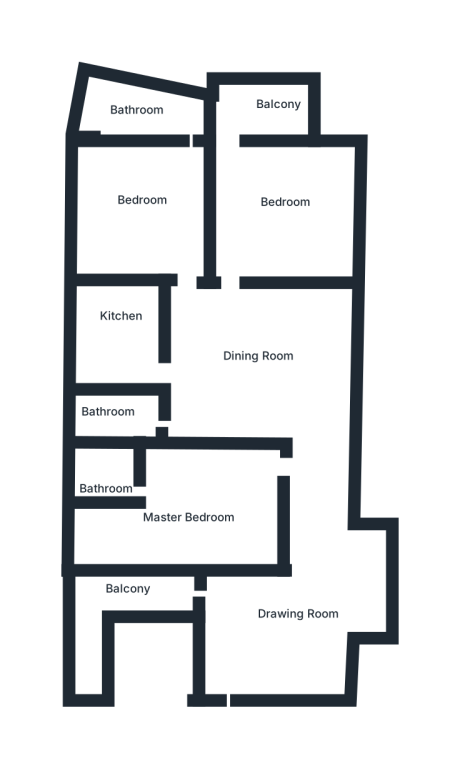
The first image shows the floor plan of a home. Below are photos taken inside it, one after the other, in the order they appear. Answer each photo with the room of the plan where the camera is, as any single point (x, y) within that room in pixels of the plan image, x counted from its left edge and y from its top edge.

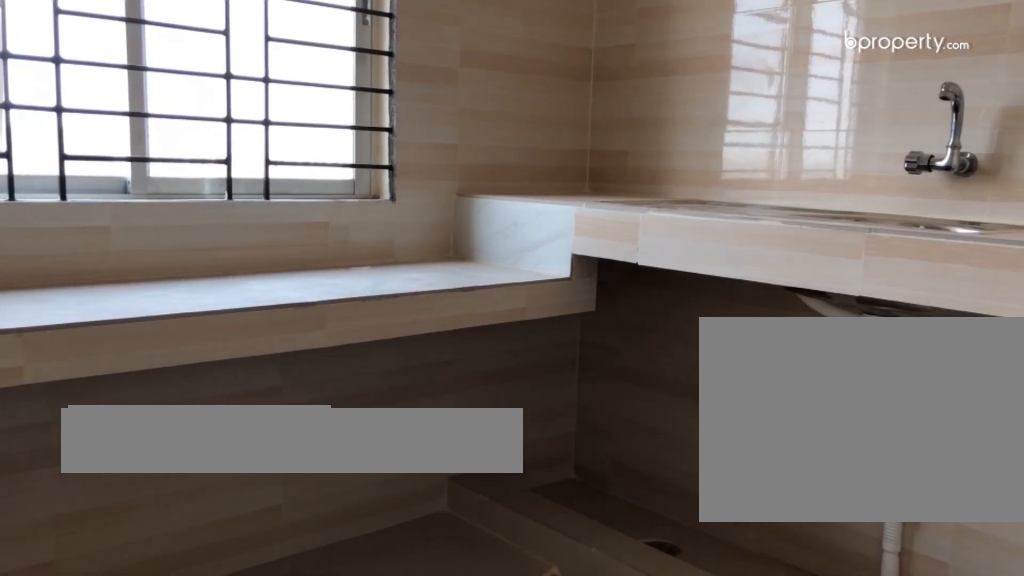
(126, 337)
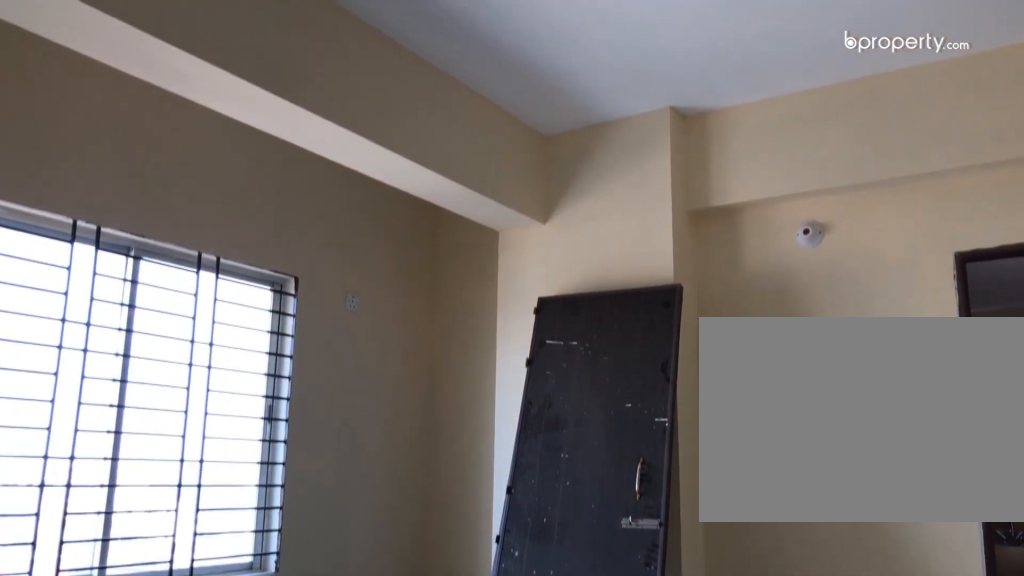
(177, 171)
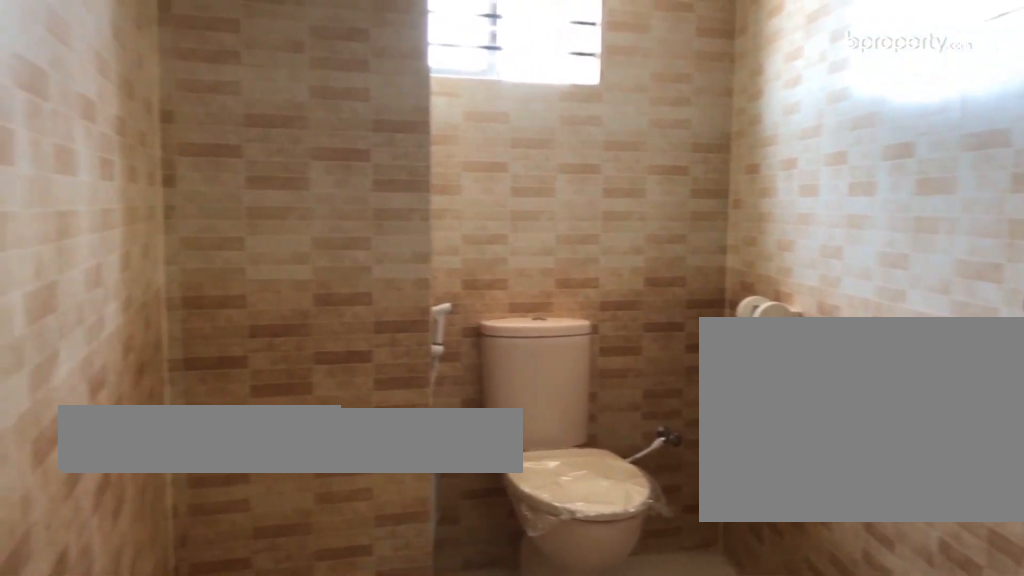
(148, 116)
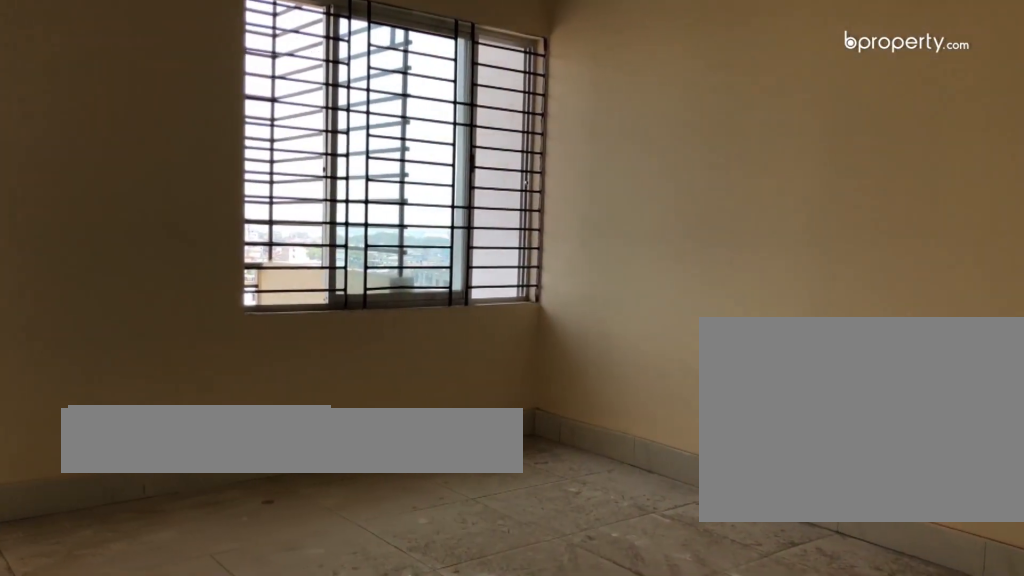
(273, 223)
